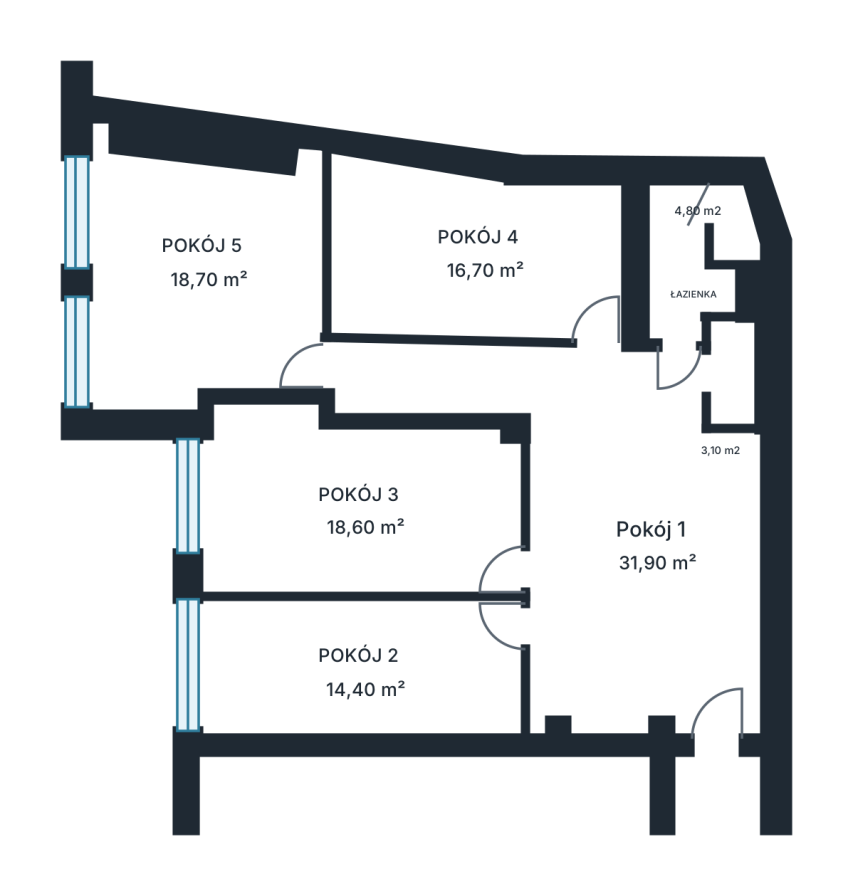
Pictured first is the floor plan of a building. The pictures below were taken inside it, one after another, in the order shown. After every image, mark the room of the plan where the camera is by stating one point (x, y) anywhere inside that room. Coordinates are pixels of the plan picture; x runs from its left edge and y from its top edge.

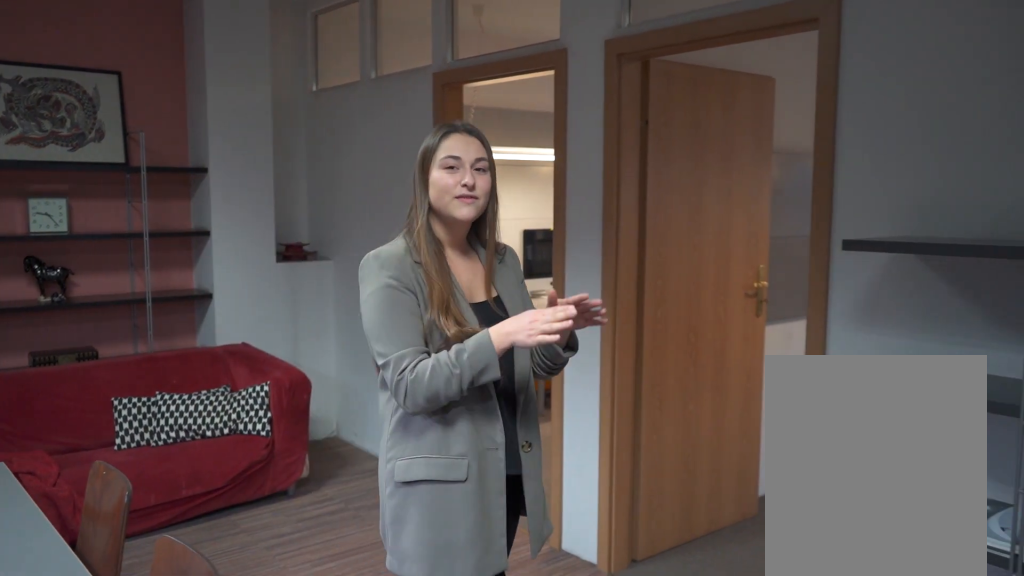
(588, 529)
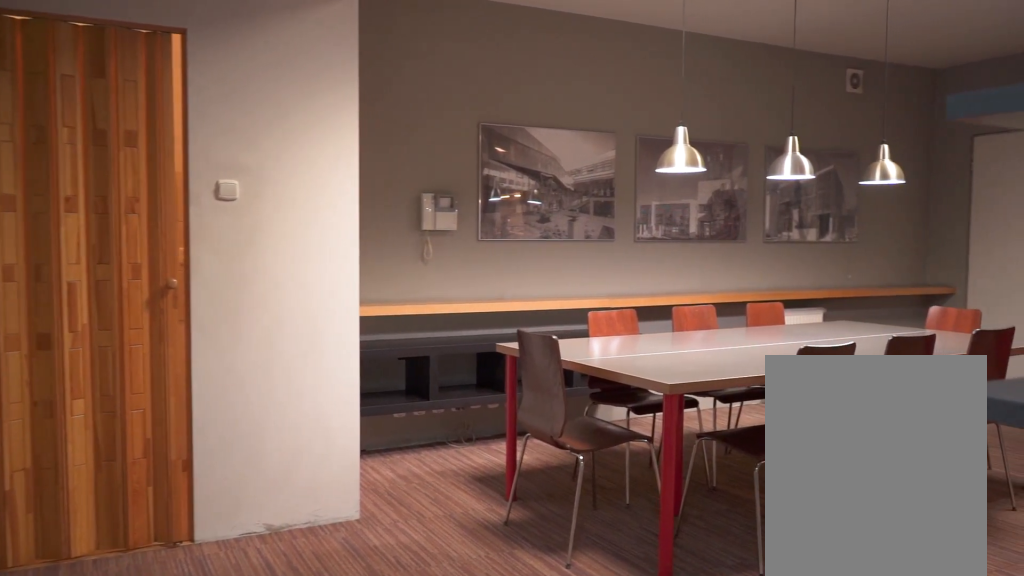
(588, 529)
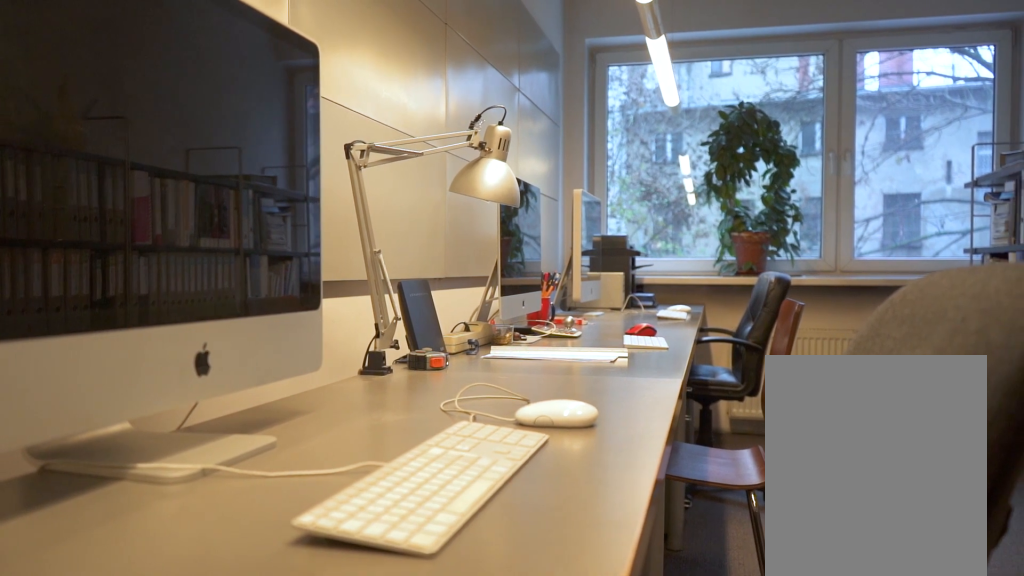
(354, 671)
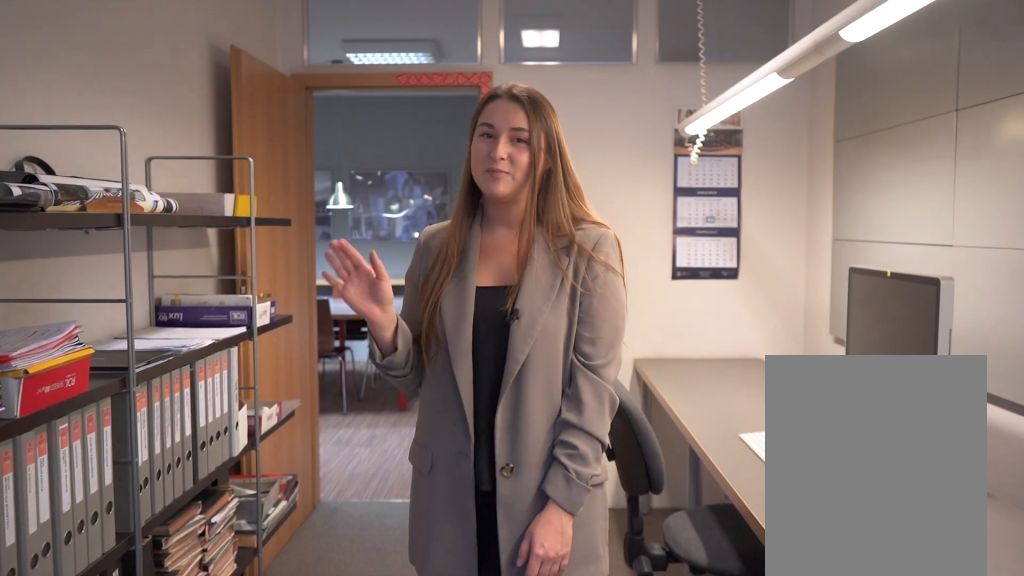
(354, 671)
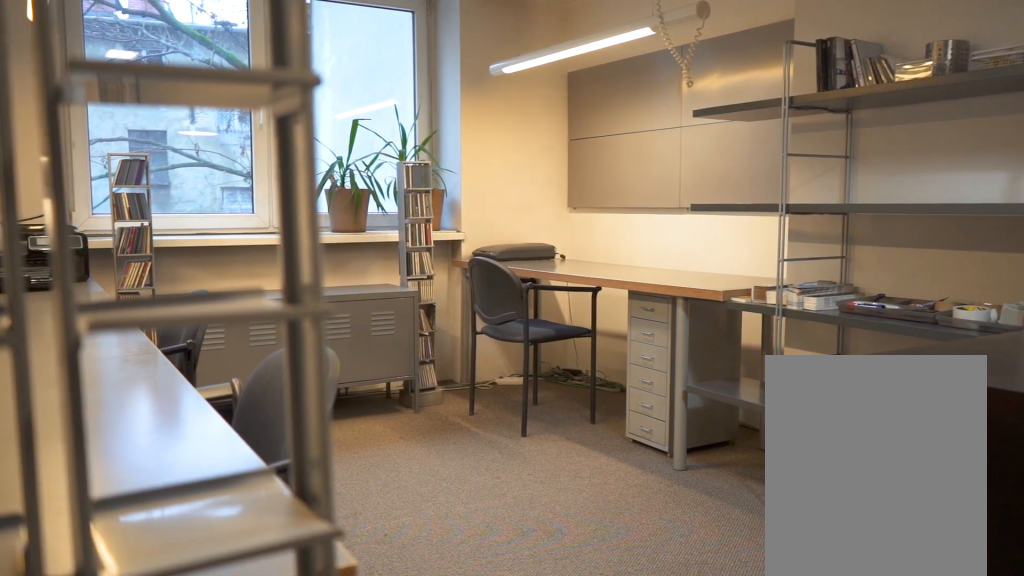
(374, 499)
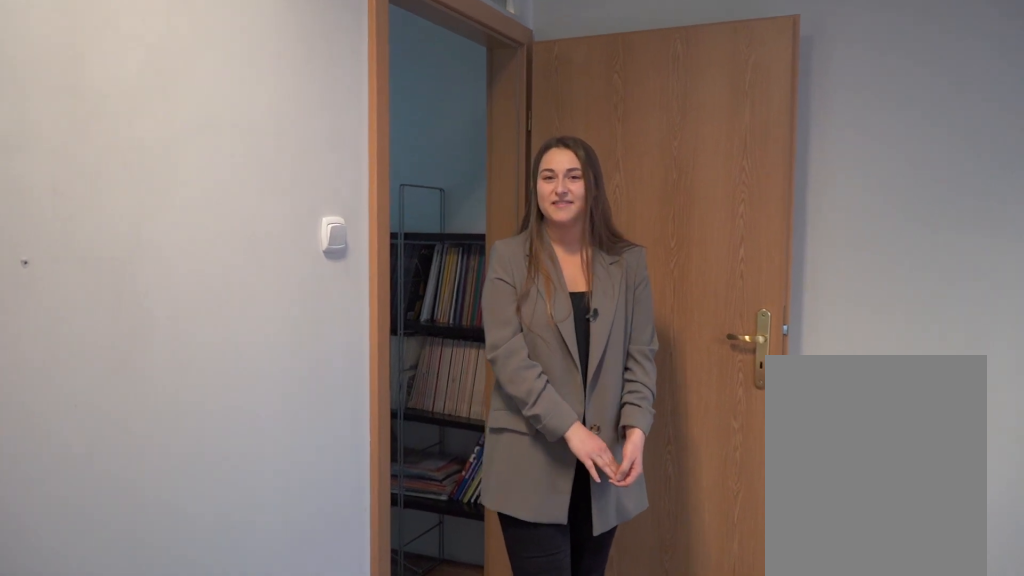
(196, 277)
